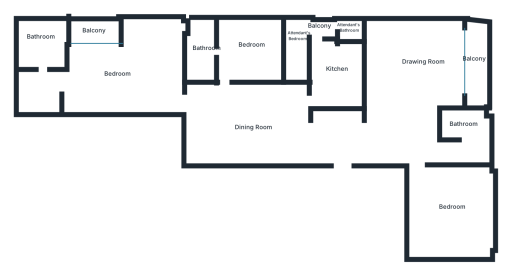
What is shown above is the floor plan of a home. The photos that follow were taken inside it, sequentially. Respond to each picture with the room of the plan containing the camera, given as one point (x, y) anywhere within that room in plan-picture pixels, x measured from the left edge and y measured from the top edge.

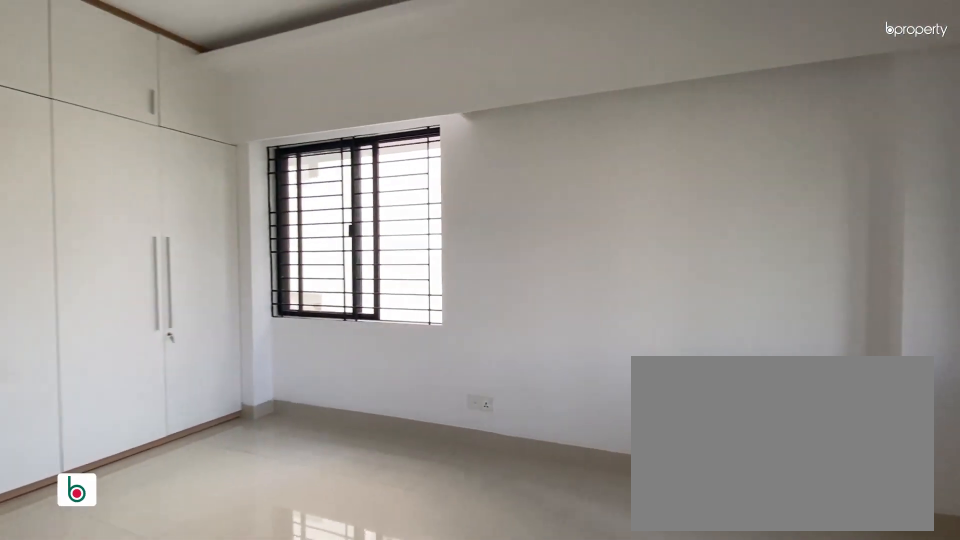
(448, 206)
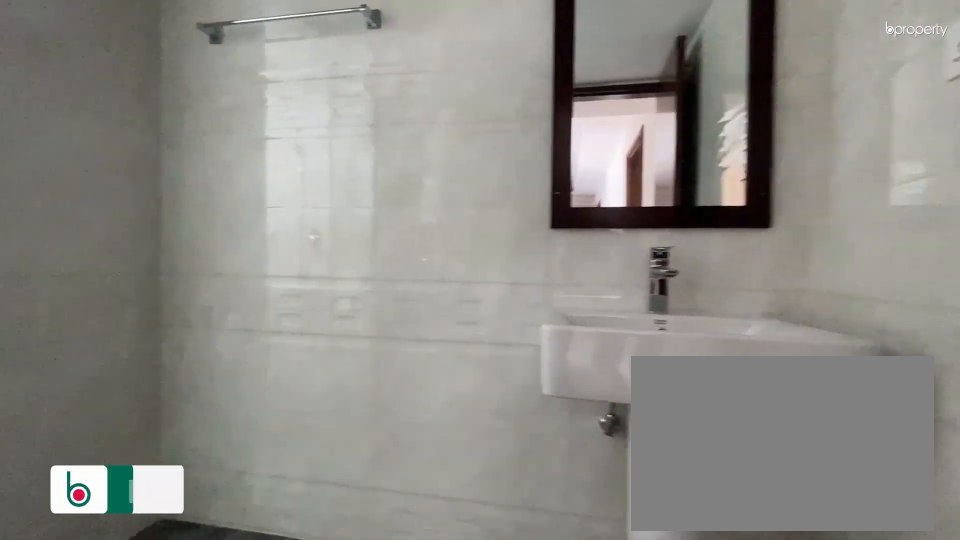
(469, 127)
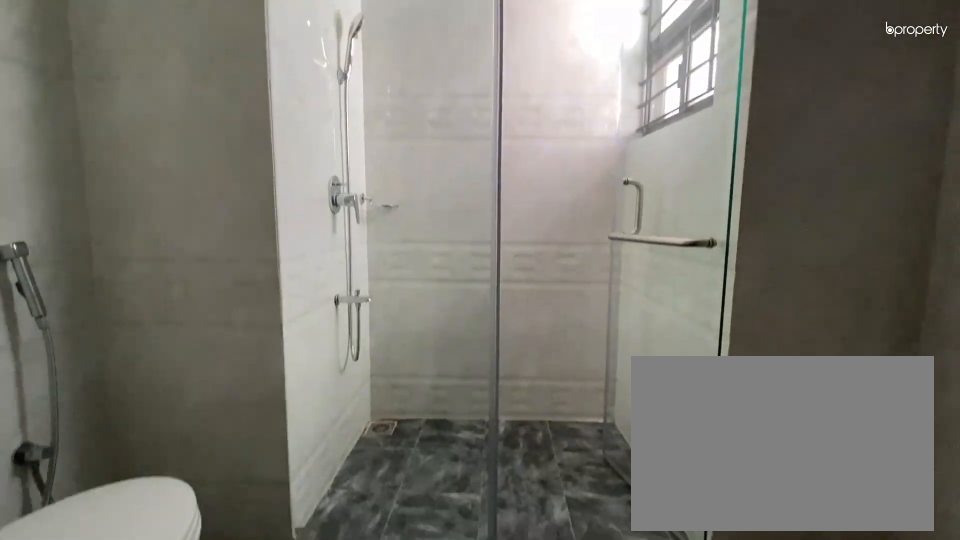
(469, 127)
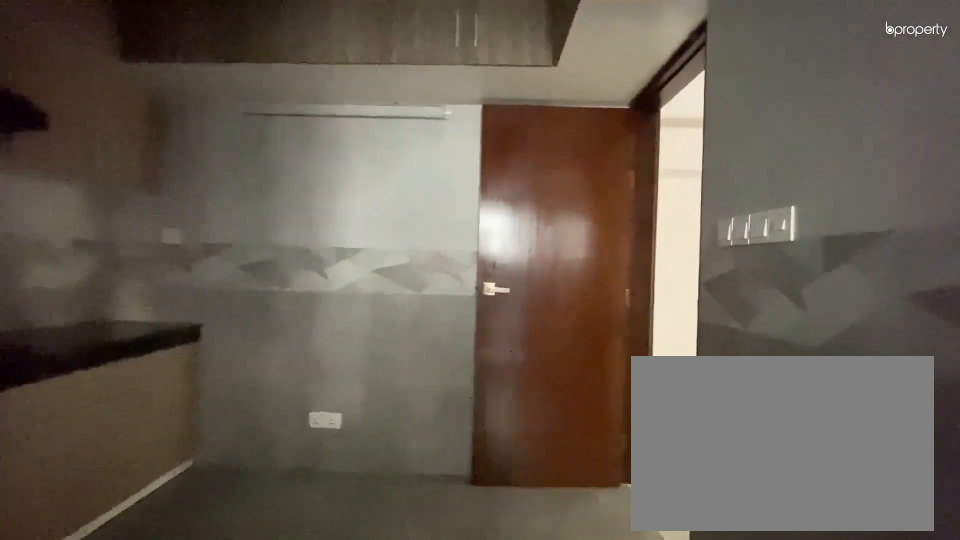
(338, 74)
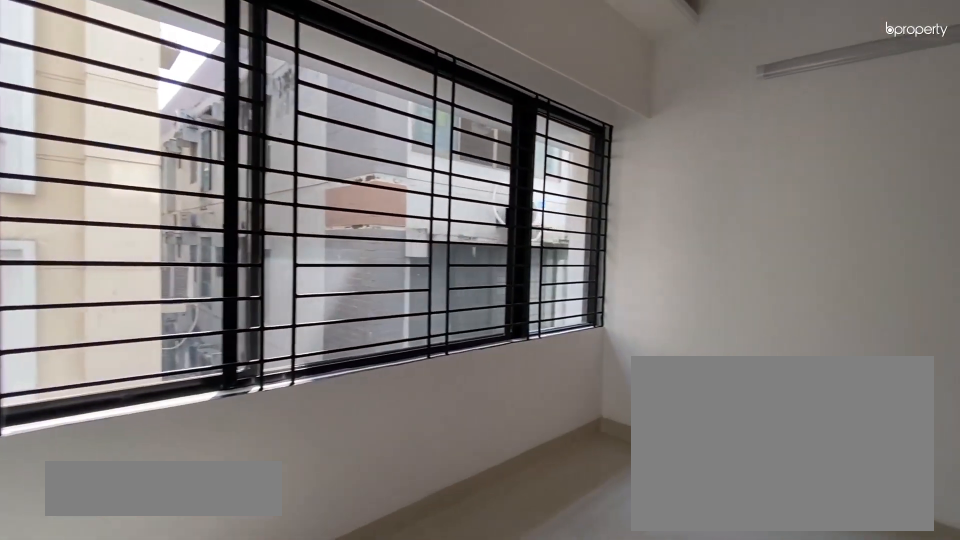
(246, 47)
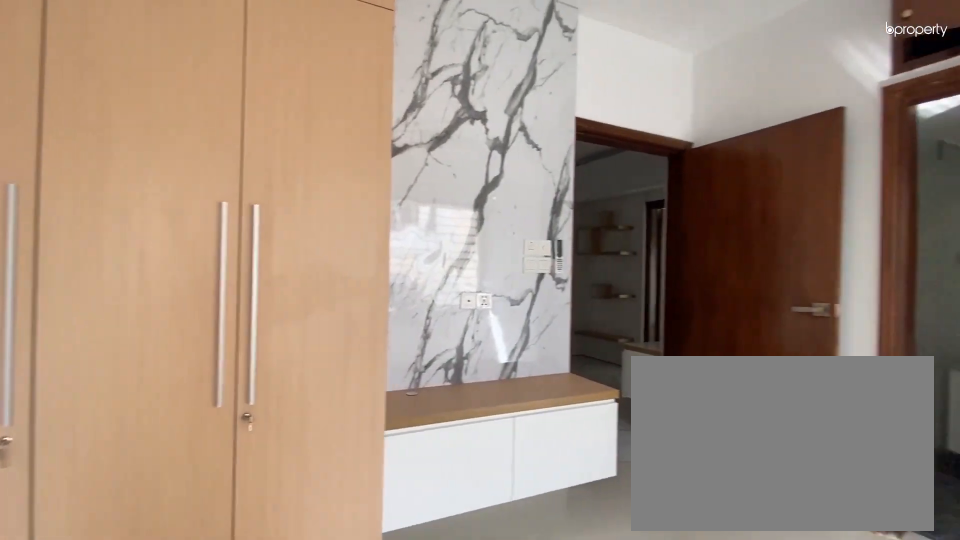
(246, 47)
